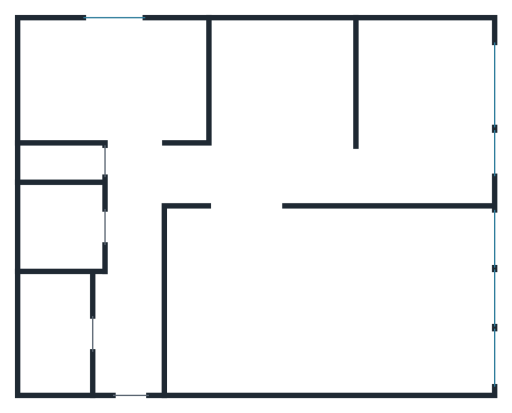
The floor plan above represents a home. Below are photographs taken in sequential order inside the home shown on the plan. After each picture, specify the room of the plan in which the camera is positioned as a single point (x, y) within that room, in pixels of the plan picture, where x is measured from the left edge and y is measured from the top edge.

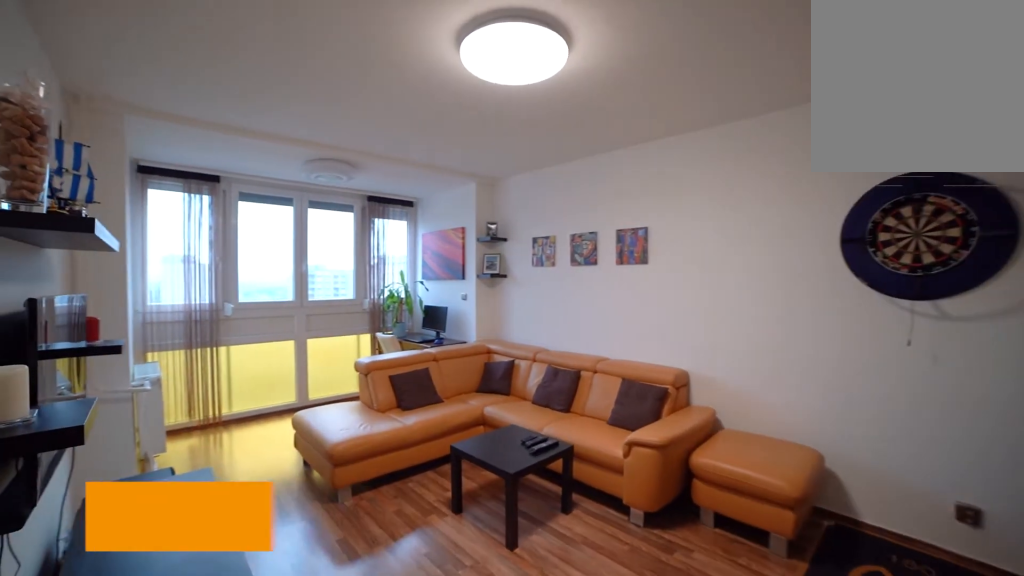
(256, 298)
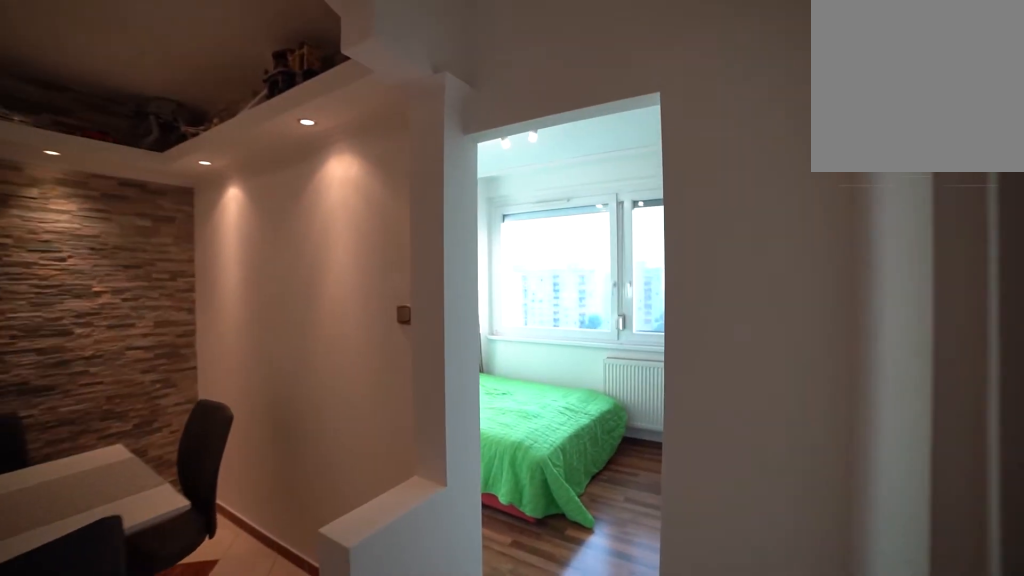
(354, 170)
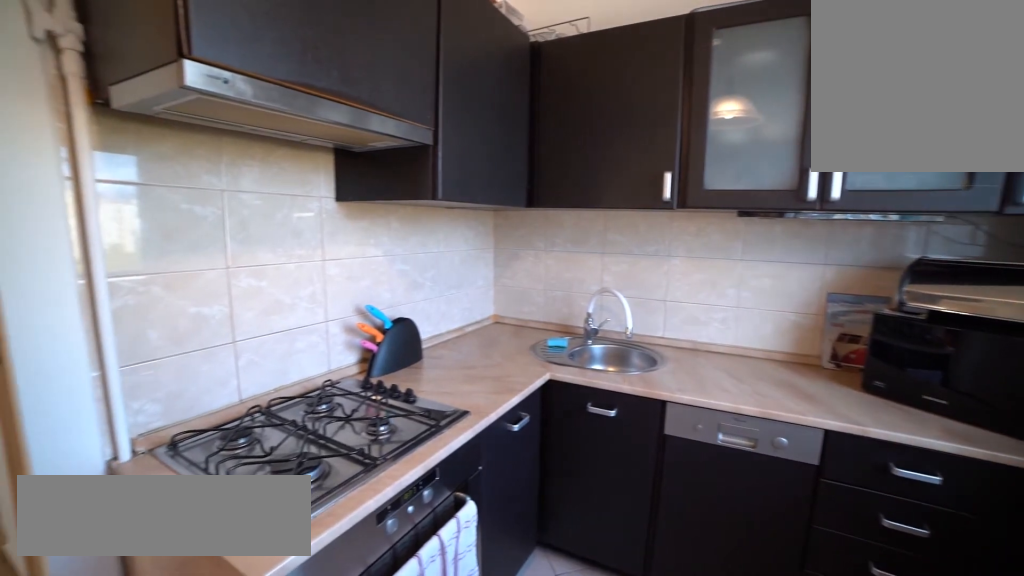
(132, 90)
